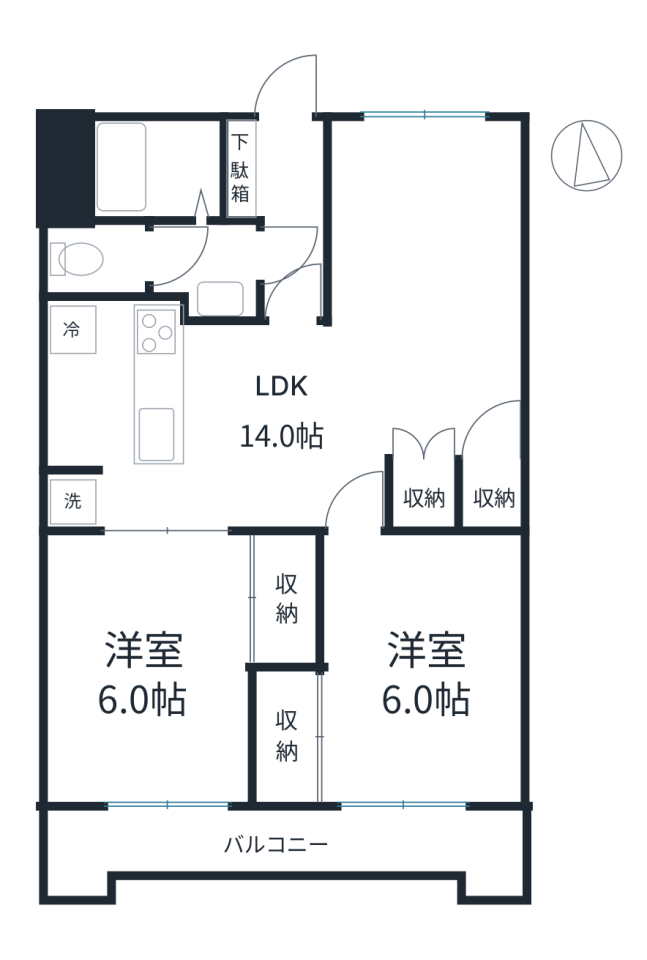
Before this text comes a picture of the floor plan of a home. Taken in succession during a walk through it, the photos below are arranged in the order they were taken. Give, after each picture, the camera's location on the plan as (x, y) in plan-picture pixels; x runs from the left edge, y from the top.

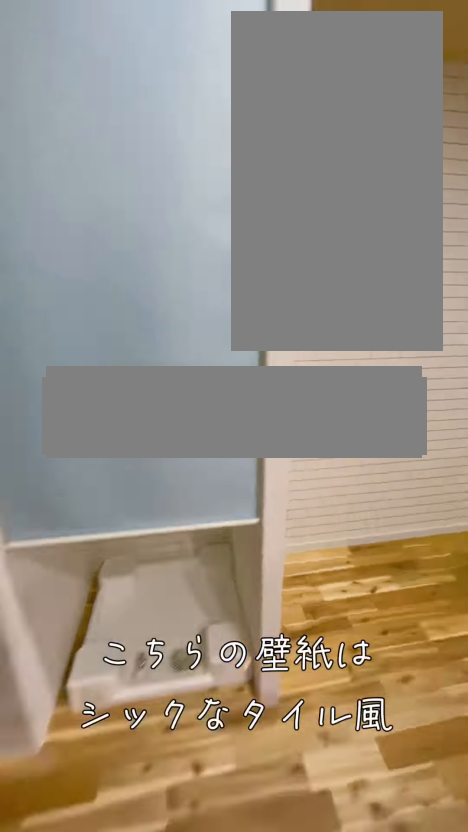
(129, 508)
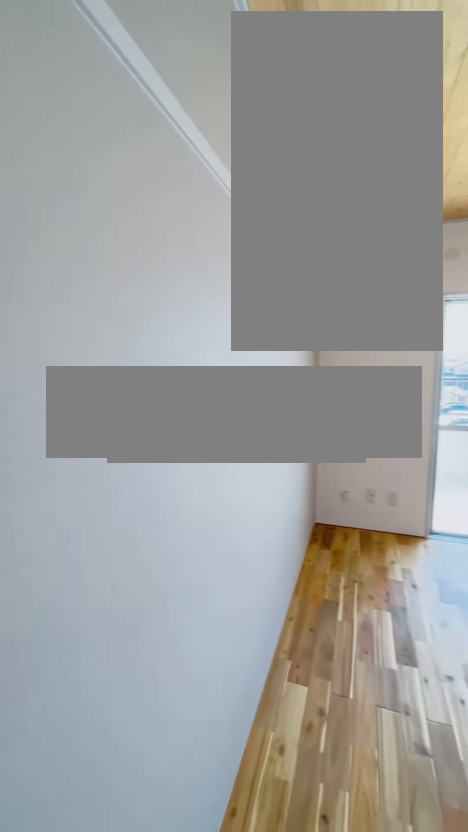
(498, 571)
